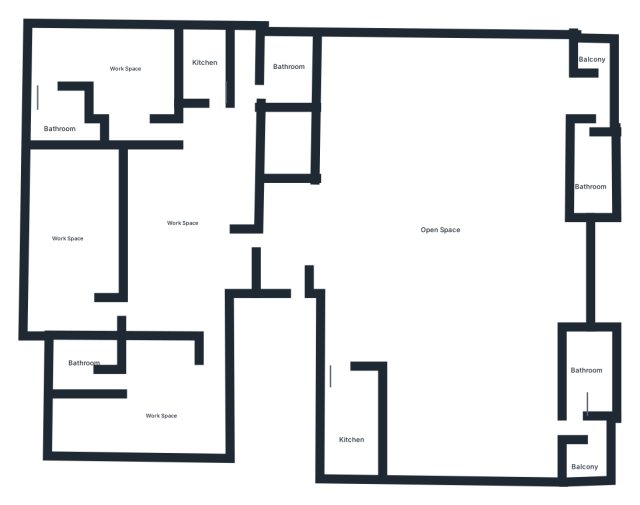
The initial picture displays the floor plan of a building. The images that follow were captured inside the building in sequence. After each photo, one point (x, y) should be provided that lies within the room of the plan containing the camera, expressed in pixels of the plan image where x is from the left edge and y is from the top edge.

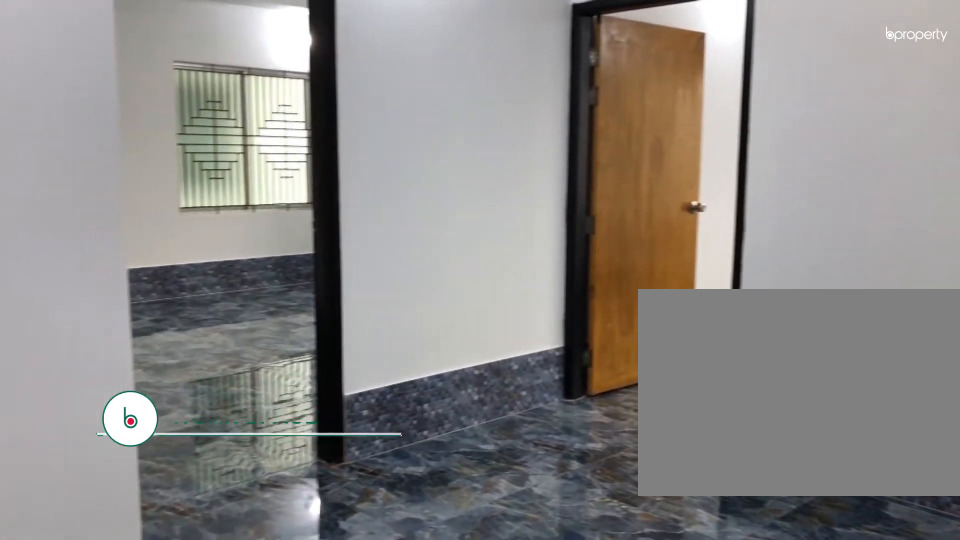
(193, 208)
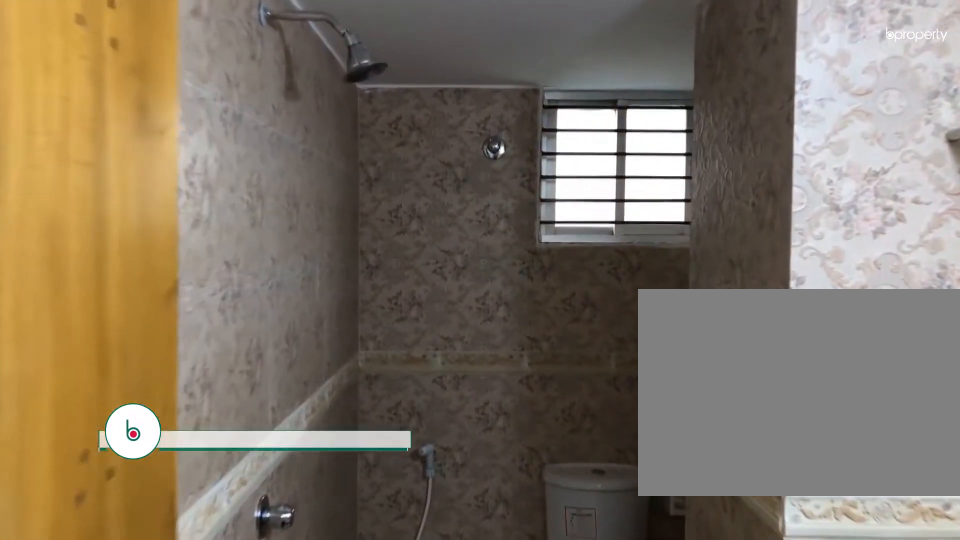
(80, 368)
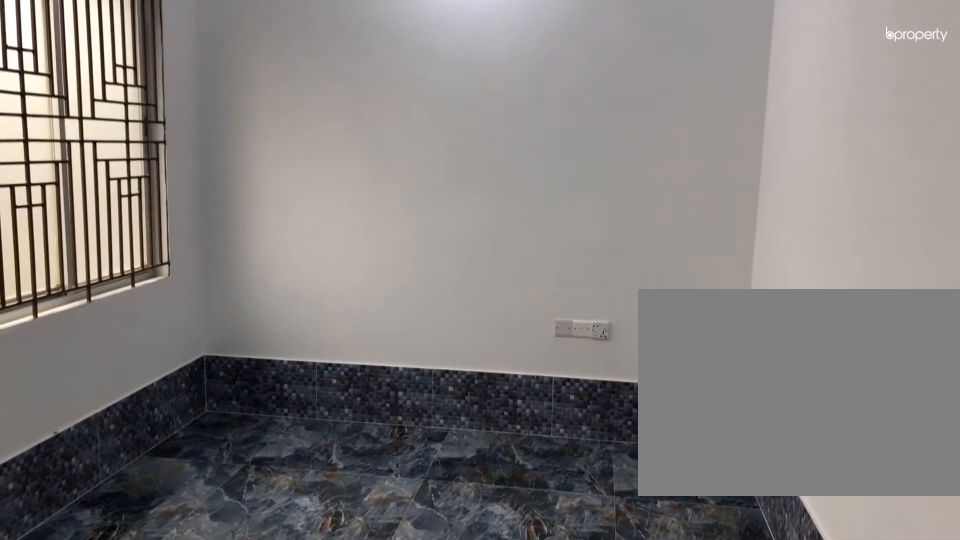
(83, 226)
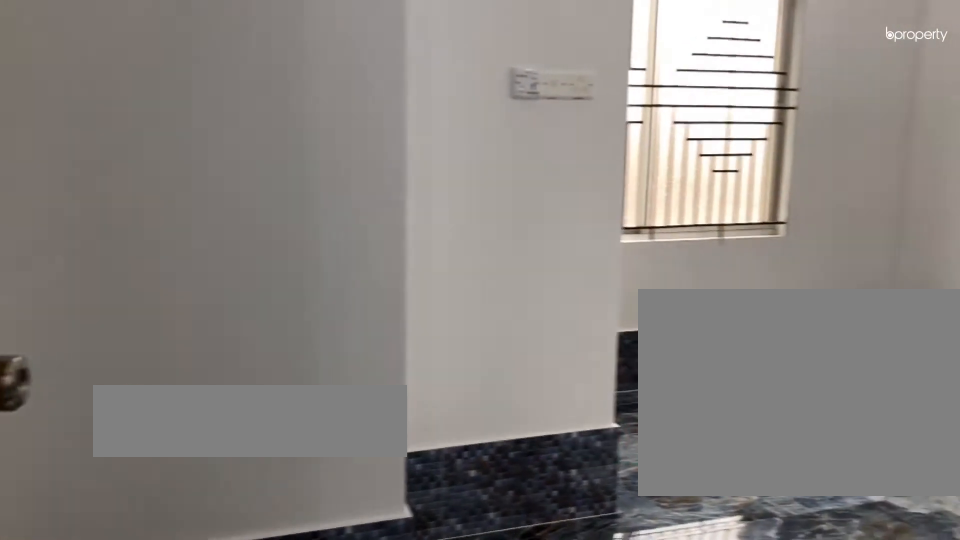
(122, 68)
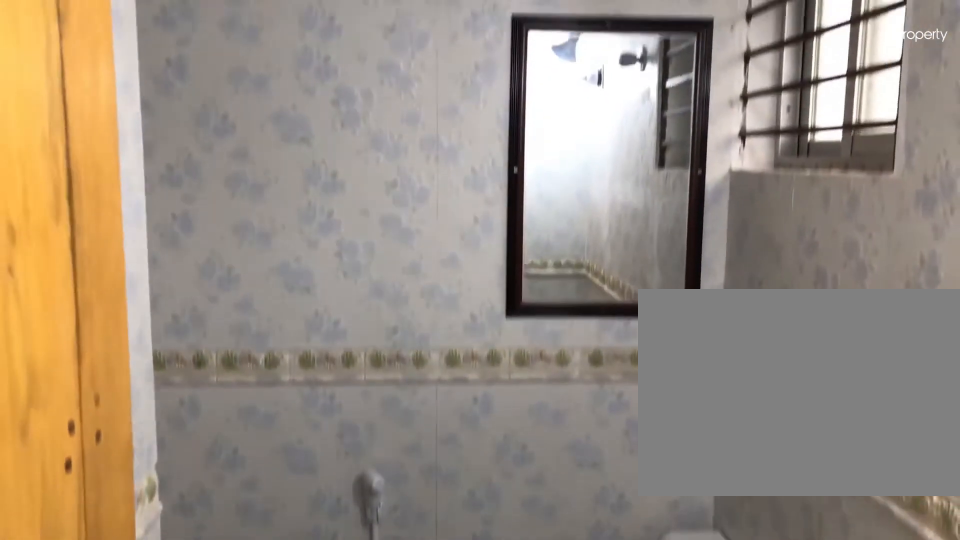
(66, 121)
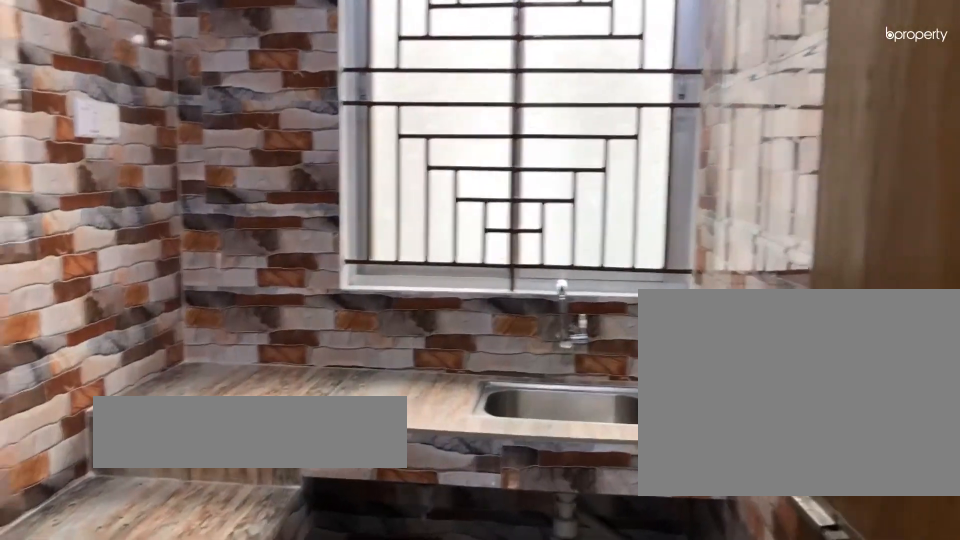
(206, 66)
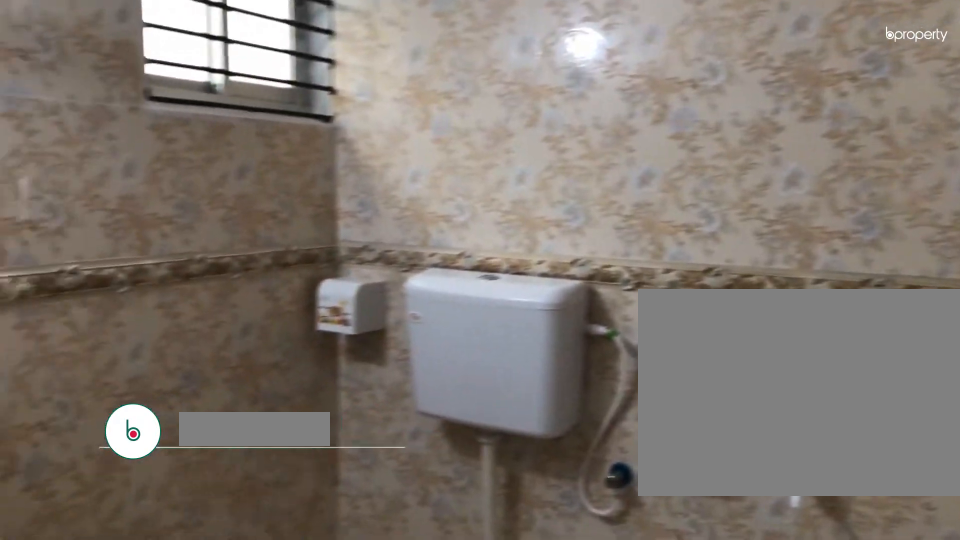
(288, 73)
